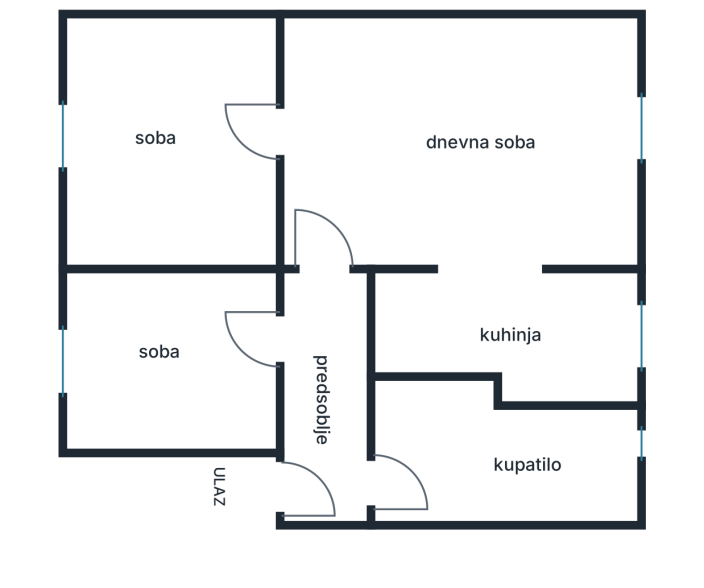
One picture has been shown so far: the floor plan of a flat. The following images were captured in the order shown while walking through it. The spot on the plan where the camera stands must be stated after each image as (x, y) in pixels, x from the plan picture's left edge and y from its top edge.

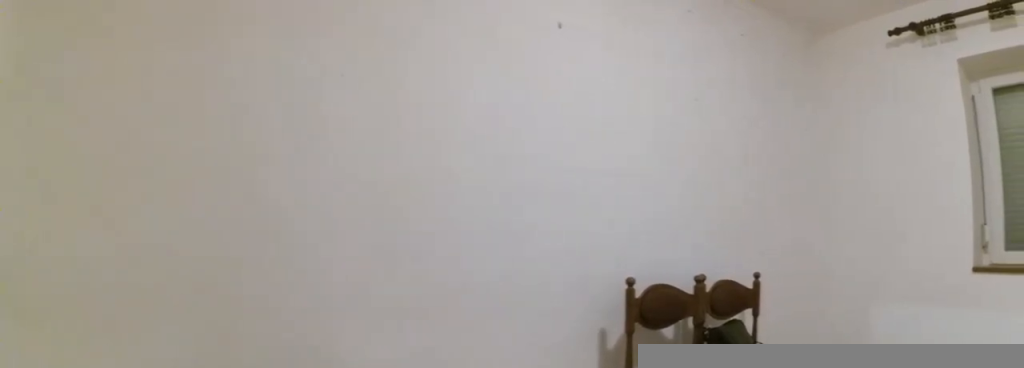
(323, 146)
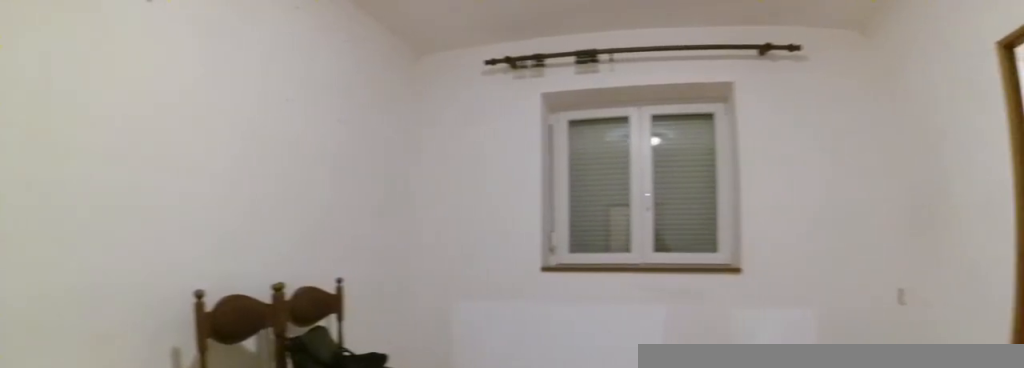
(308, 123)
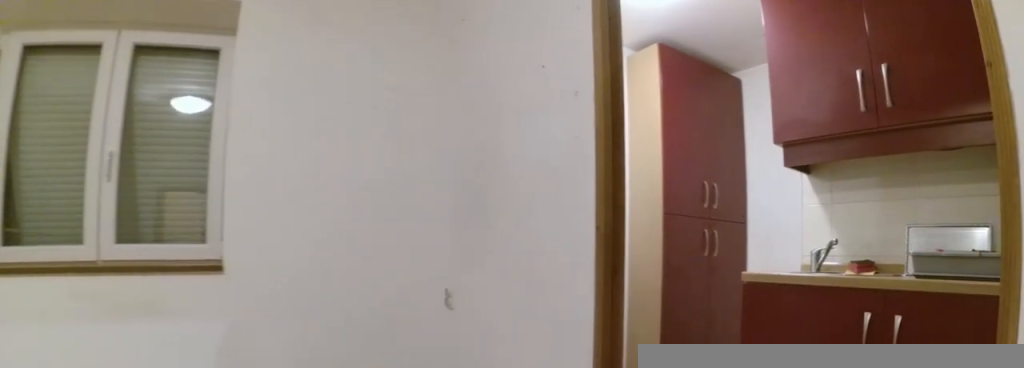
(391, 183)
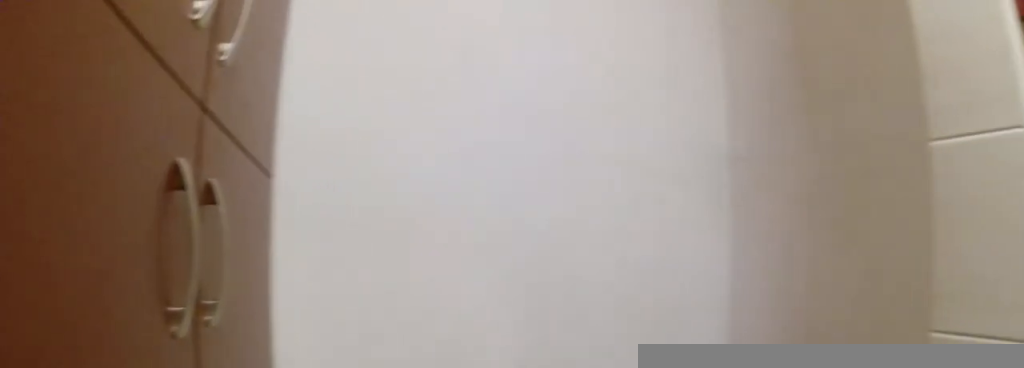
(625, 295)
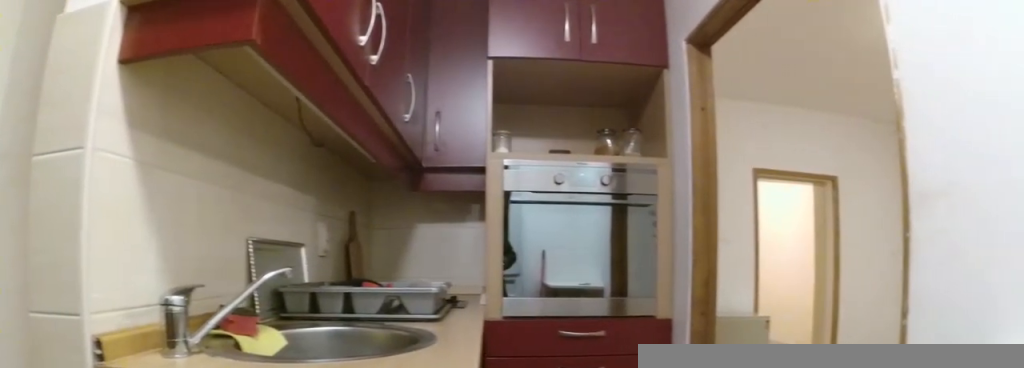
(638, 319)
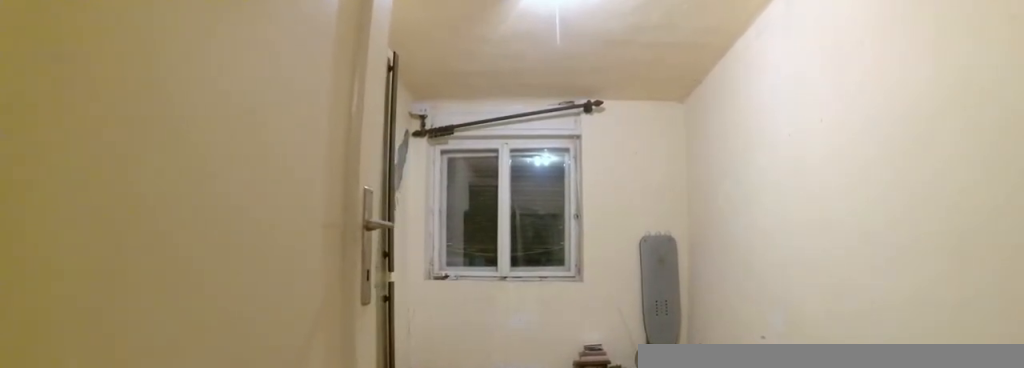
(305, 149)
